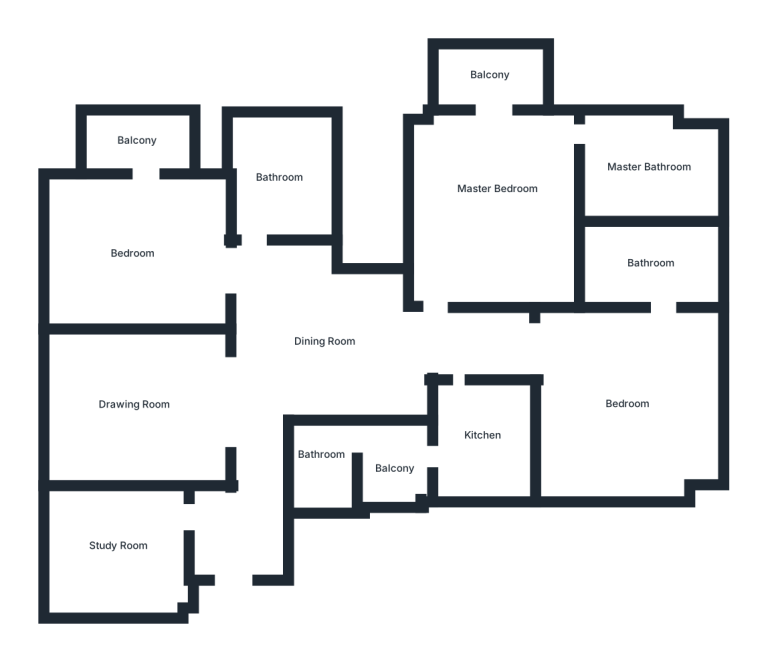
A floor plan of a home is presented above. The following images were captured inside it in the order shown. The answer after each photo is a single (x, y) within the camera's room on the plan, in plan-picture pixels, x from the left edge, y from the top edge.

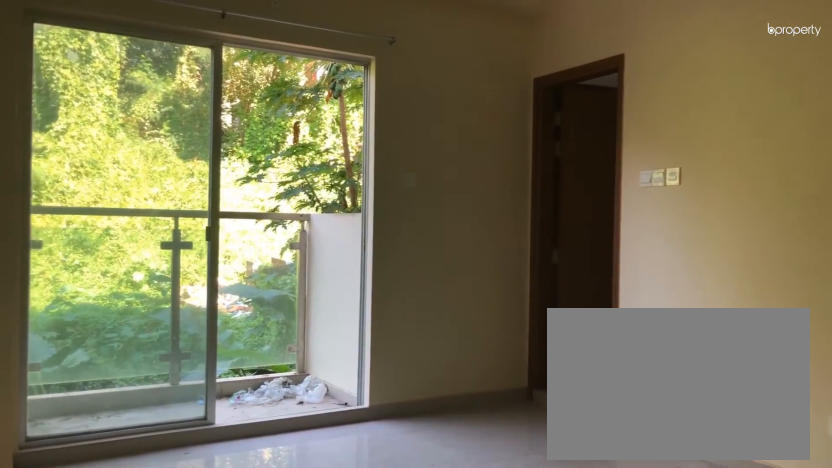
(500, 190)
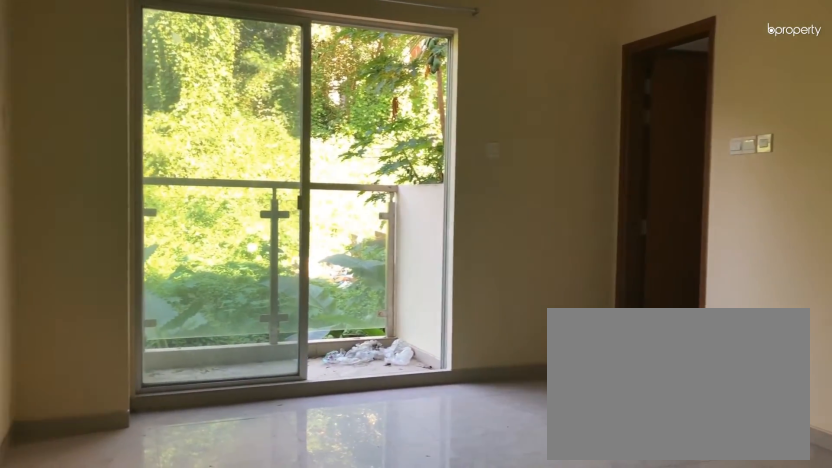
(500, 190)
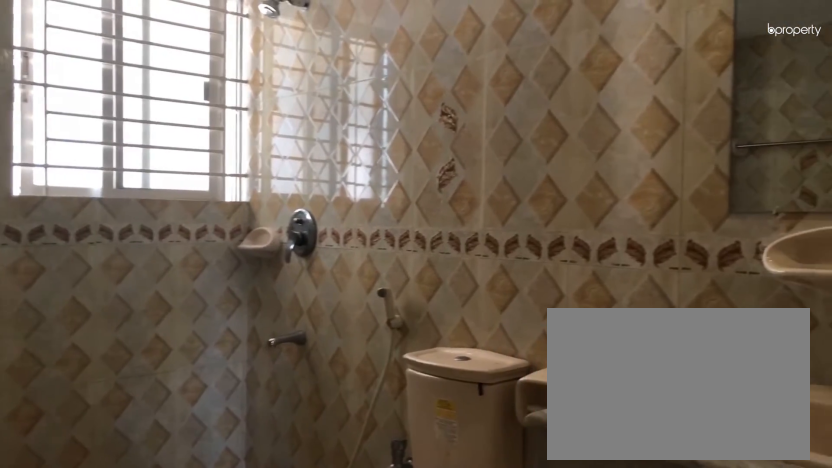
(648, 167)
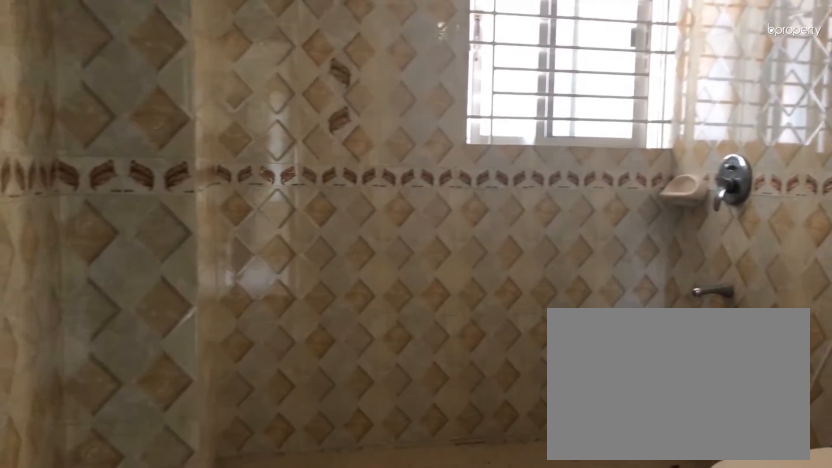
(648, 167)
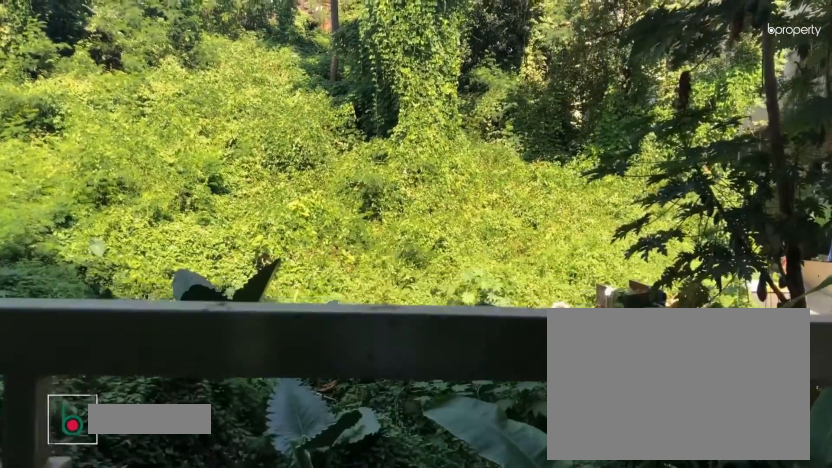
(491, 74)
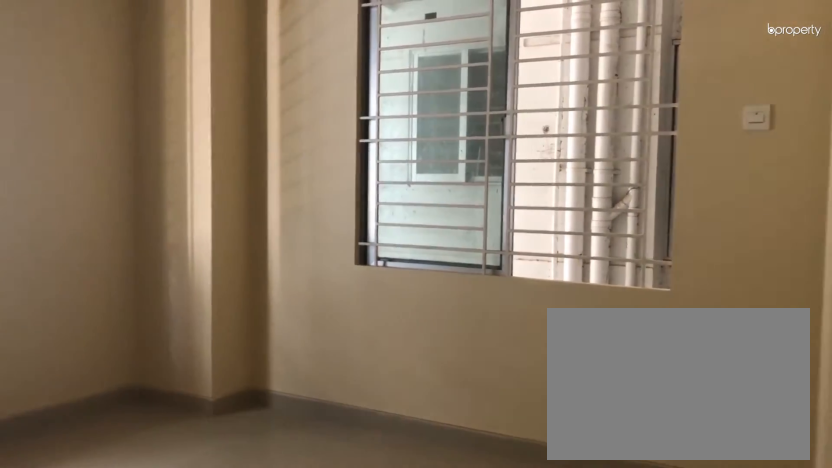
(626, 402)
